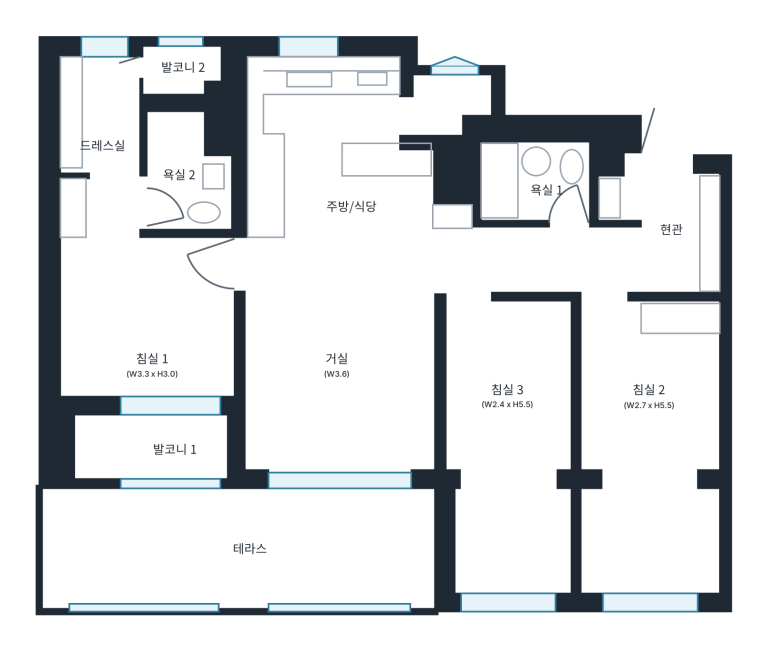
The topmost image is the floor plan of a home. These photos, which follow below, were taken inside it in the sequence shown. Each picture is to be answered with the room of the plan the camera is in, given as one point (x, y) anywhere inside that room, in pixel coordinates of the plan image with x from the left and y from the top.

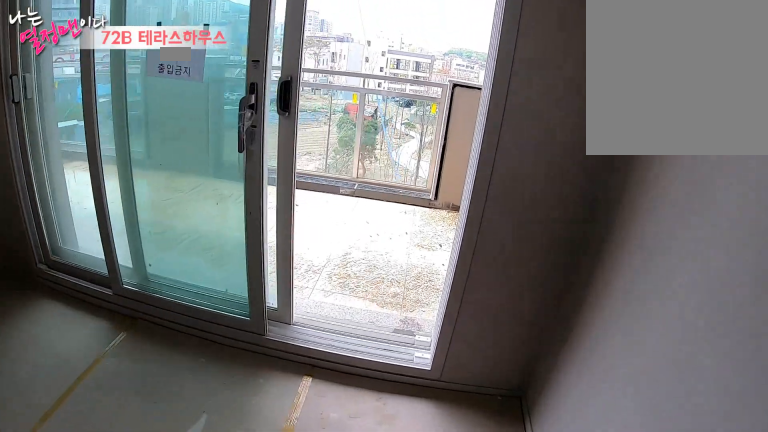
(333, 371)
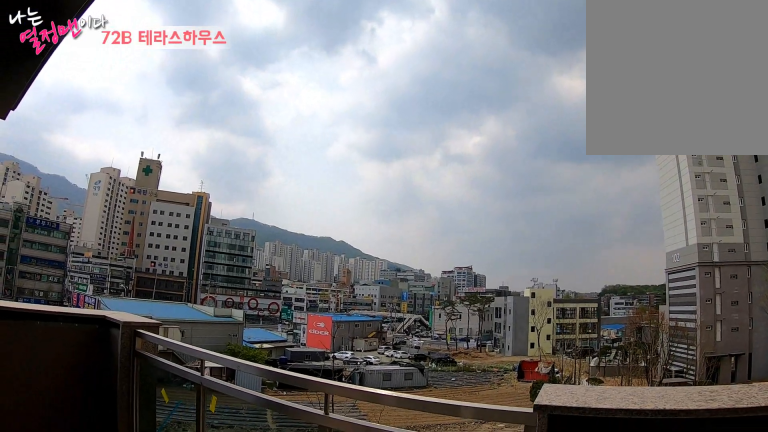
(245, 548)
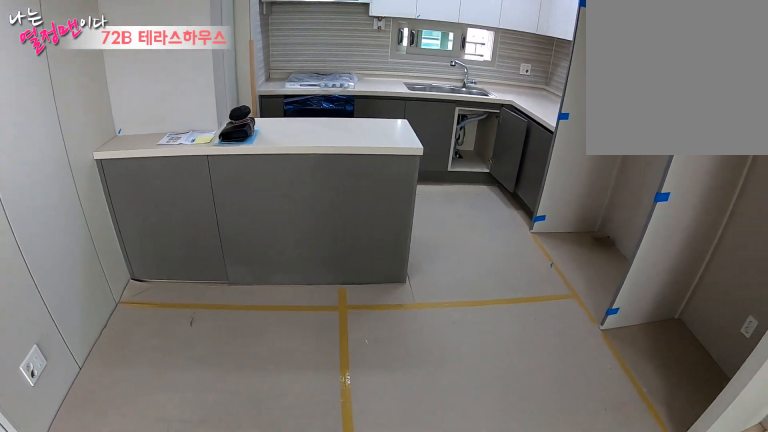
(343, 206)
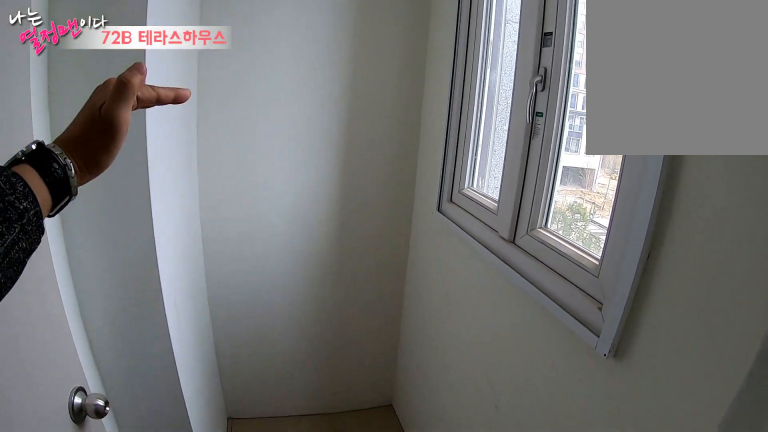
(344, 206)
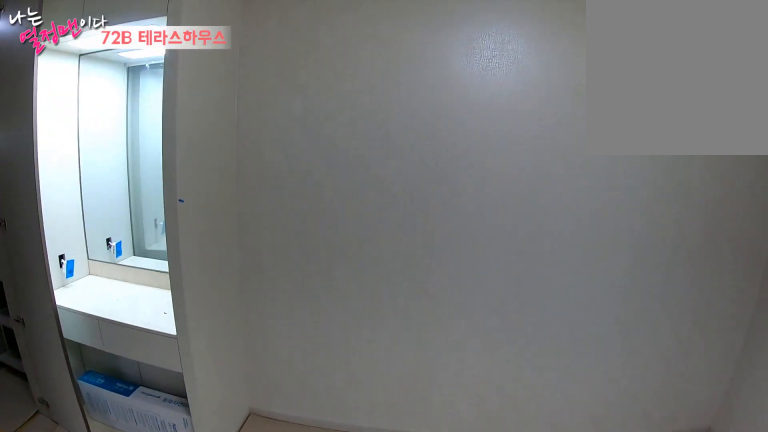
(152, 366)
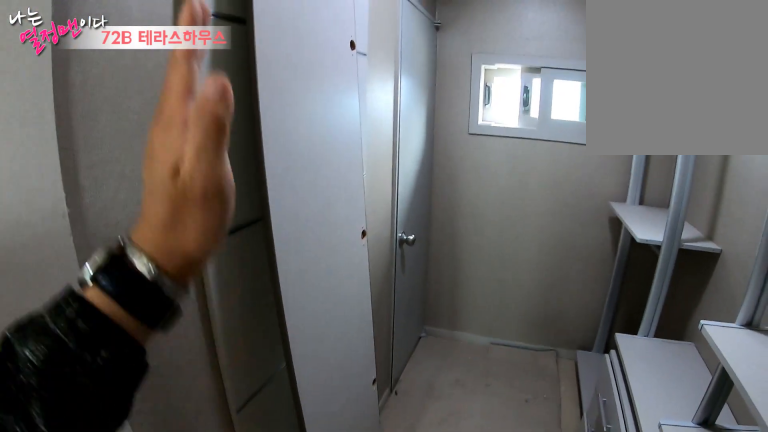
(99, 170)
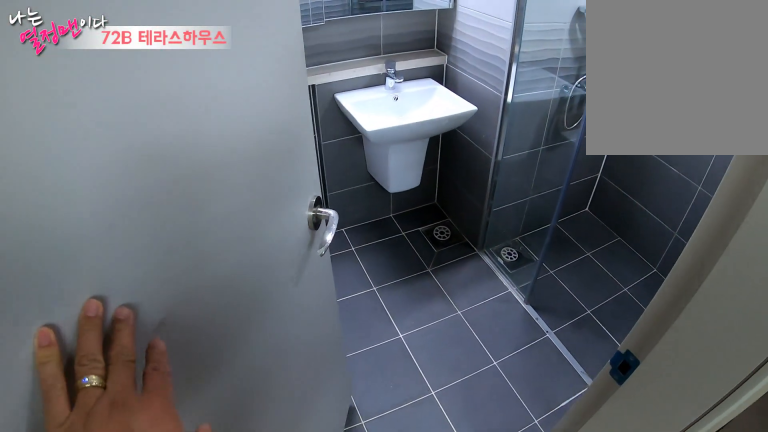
(99, 170)
